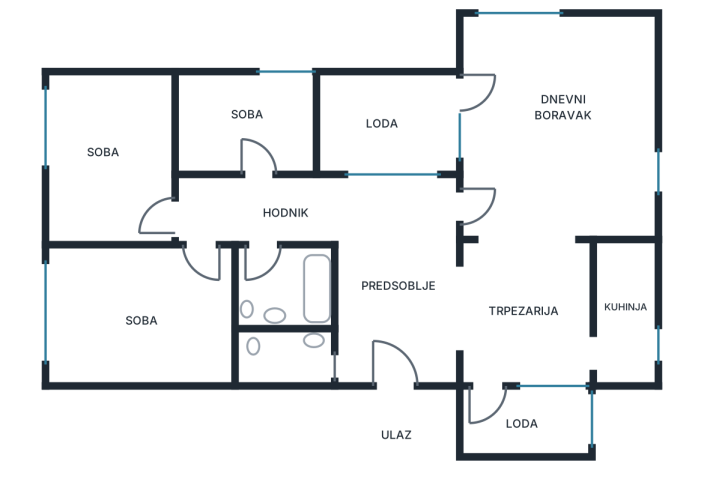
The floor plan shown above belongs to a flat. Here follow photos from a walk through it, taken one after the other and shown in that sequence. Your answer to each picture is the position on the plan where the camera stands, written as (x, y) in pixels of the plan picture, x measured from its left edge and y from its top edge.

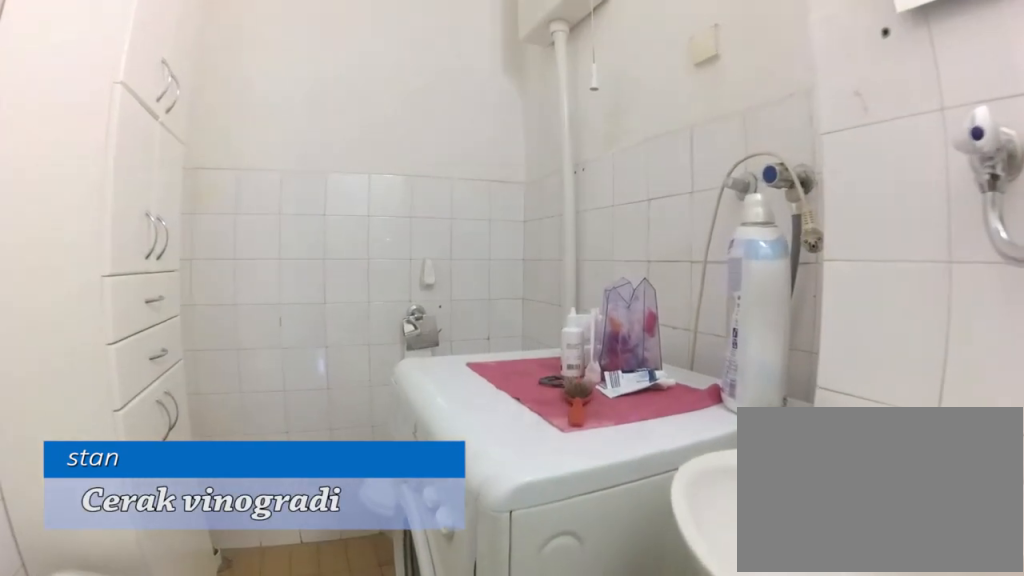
(337, 359)
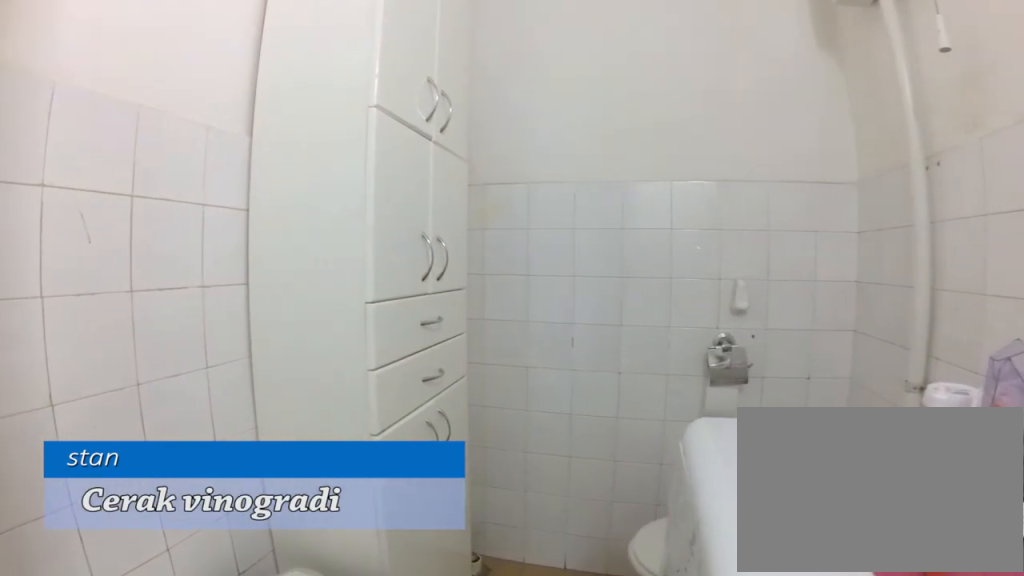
(319, 361)
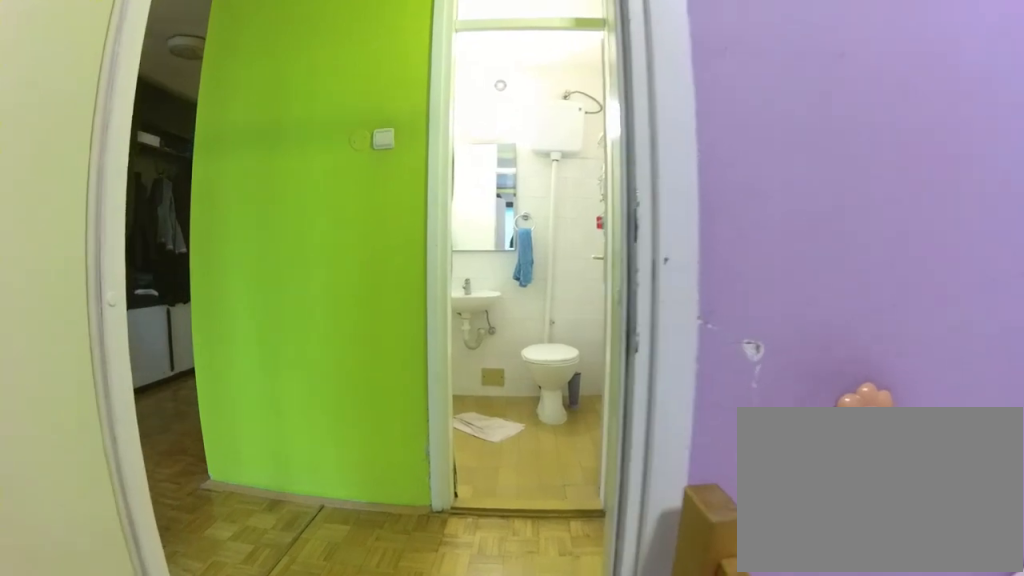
(274, 133)
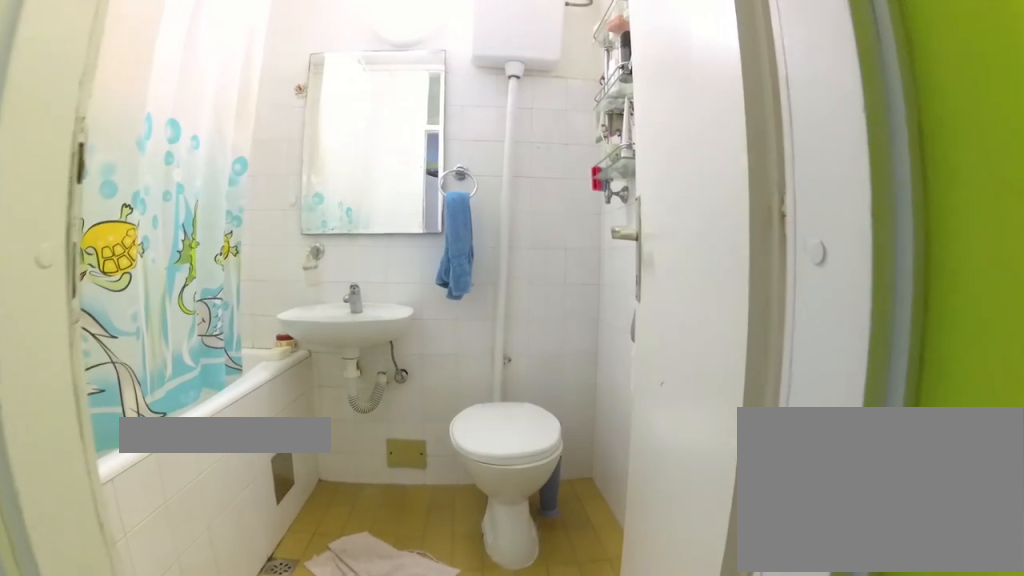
(269, 215)
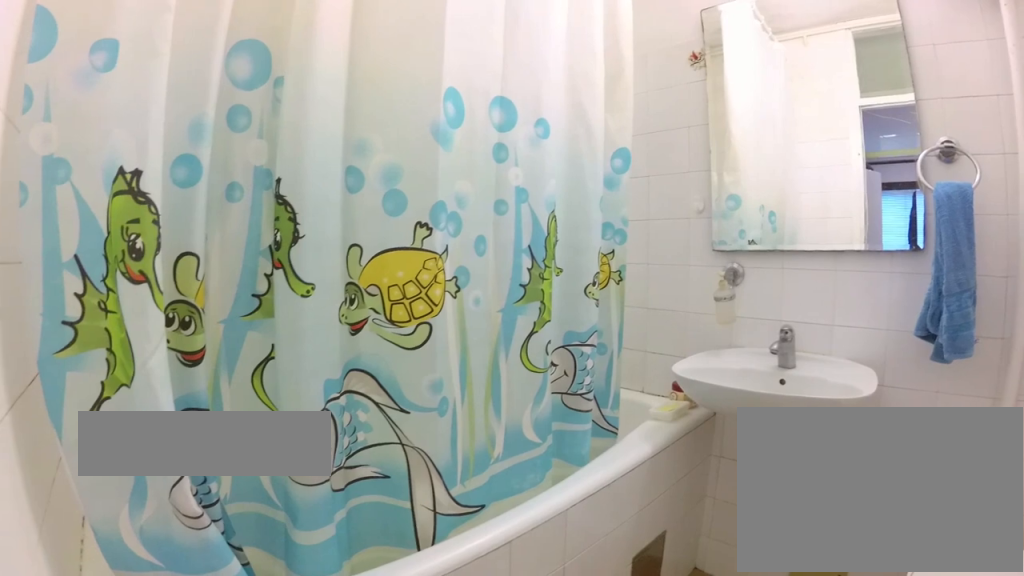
(262, 244)
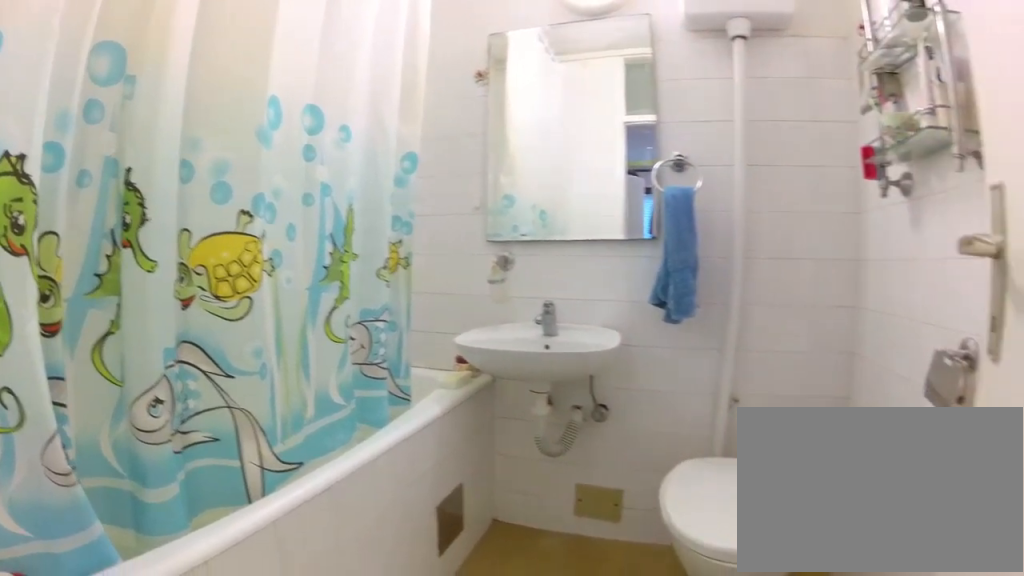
(264, 230)
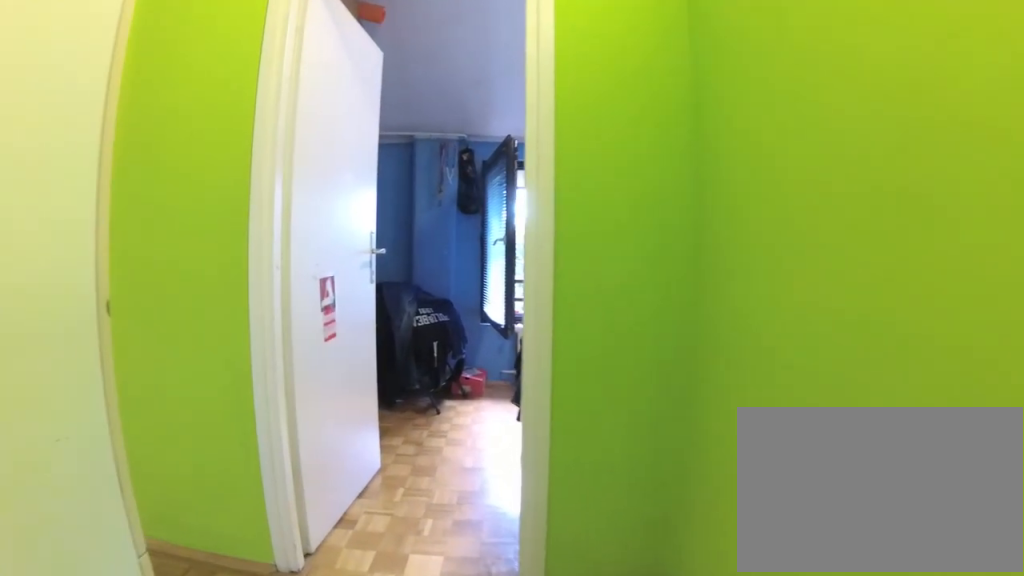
(256, 206)
